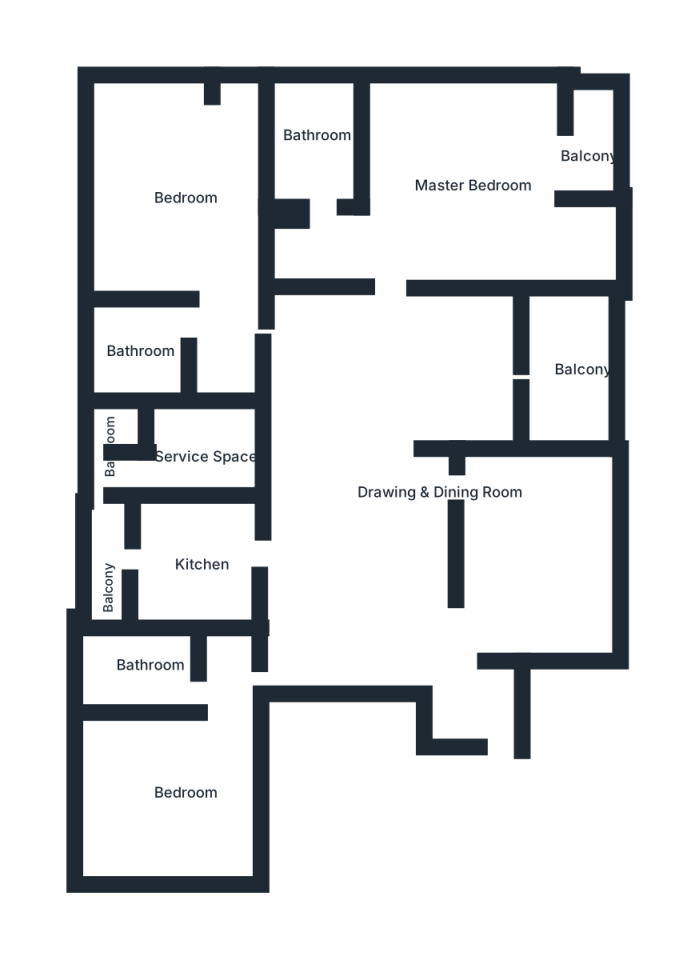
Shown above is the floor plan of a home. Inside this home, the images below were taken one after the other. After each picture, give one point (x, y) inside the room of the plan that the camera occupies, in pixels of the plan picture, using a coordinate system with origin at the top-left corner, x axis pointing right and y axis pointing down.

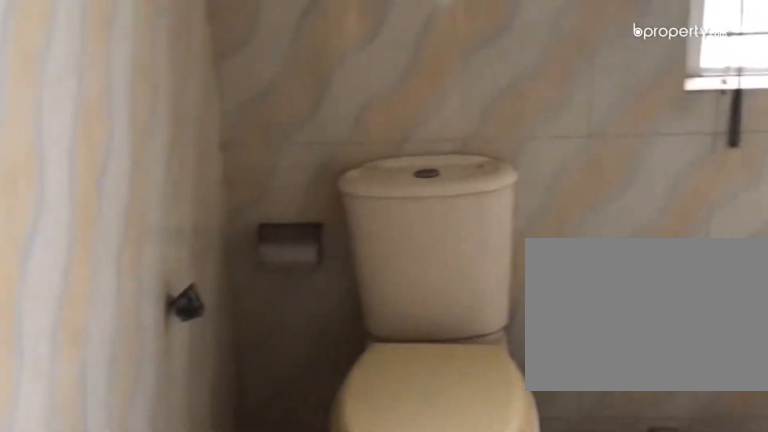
(182, 669)
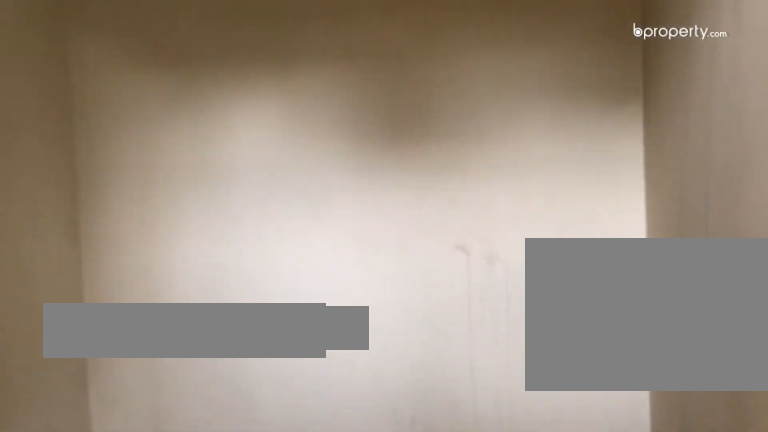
(210, 453)
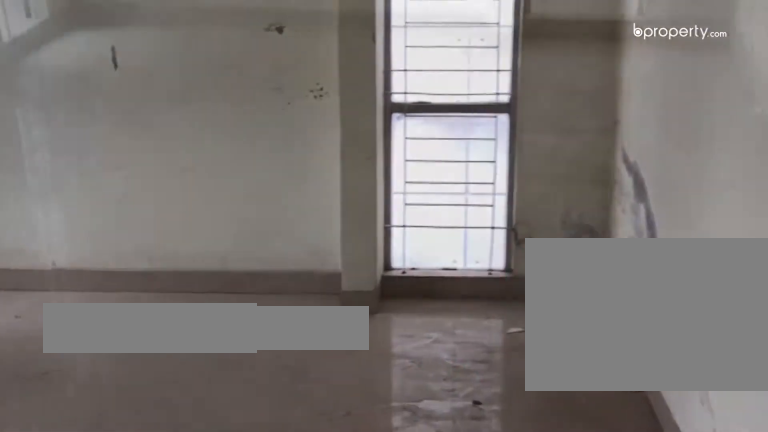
(178, 201)
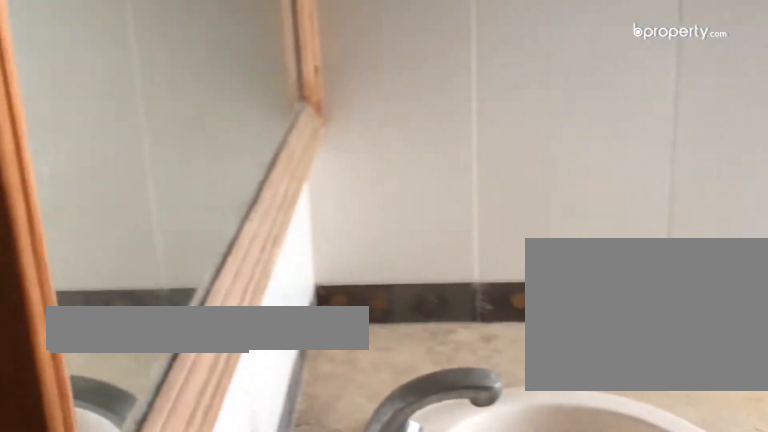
(141, 345)
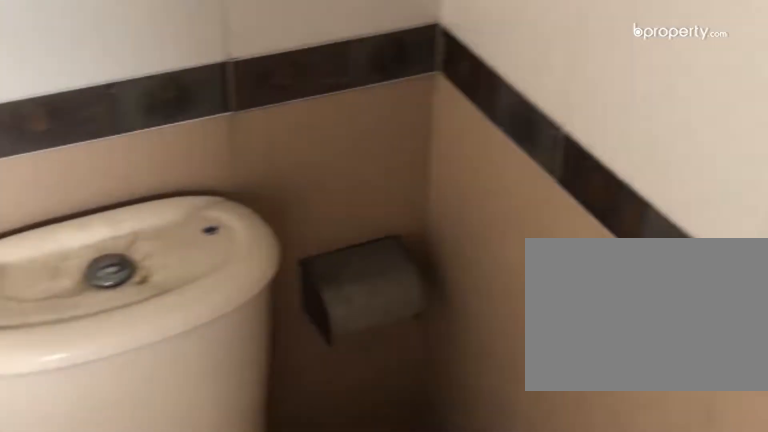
(141, 345)
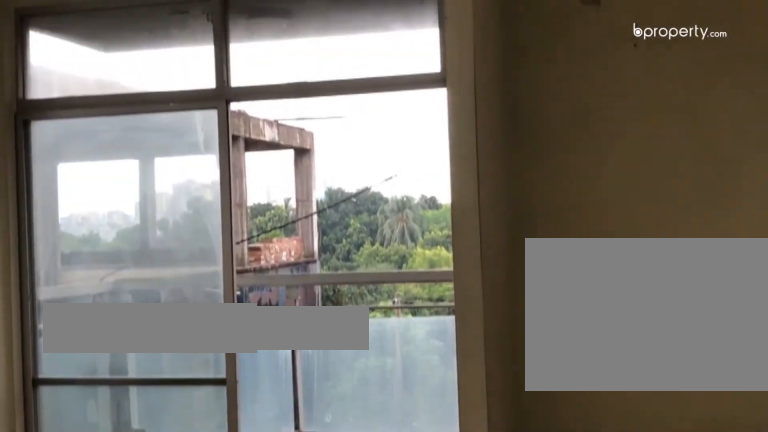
(506, 172)
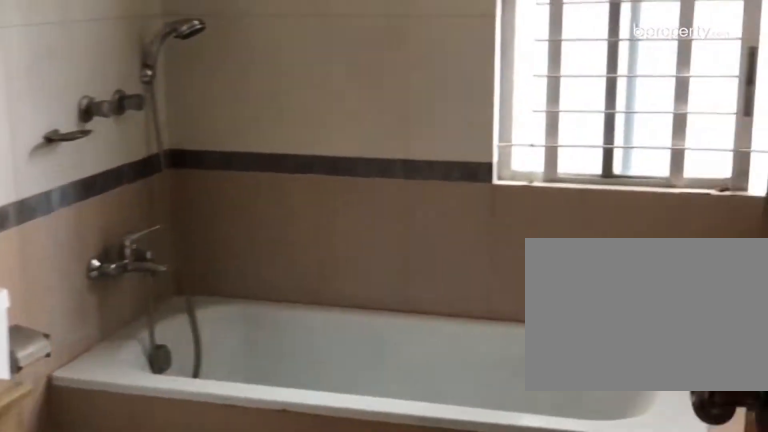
(322, 141)
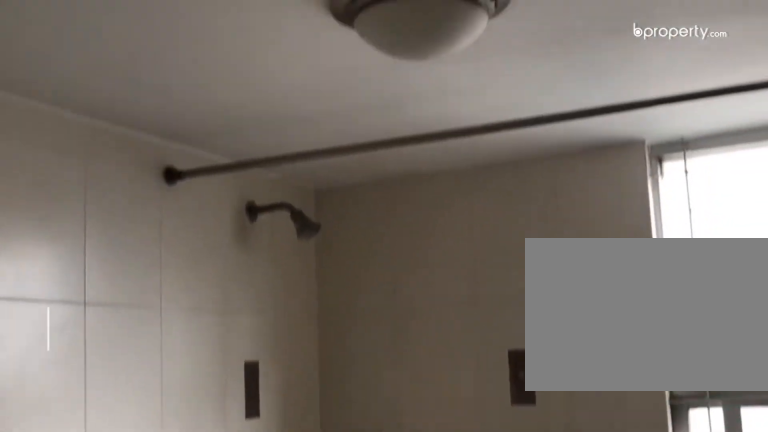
(322, 148)
